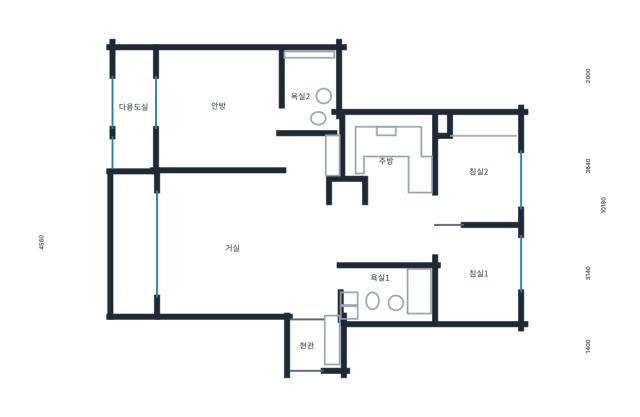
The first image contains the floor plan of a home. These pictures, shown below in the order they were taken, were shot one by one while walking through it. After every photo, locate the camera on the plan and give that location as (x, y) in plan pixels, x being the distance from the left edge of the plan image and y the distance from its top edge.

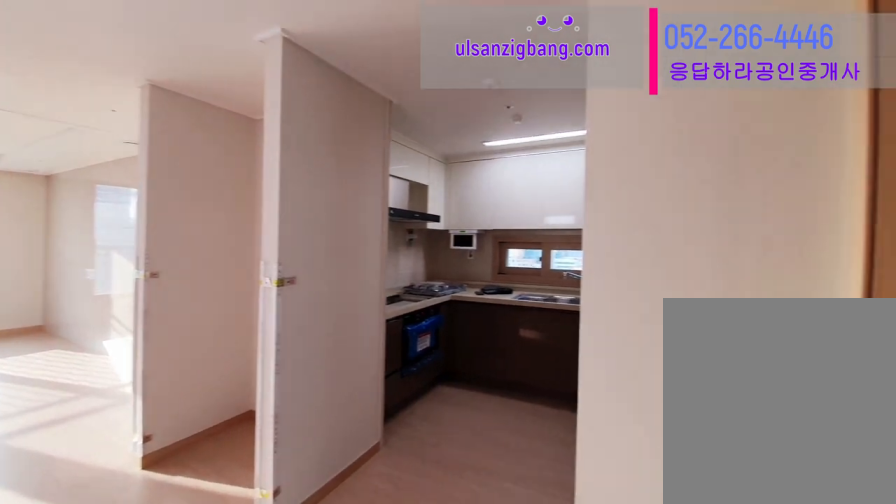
(395, 228)
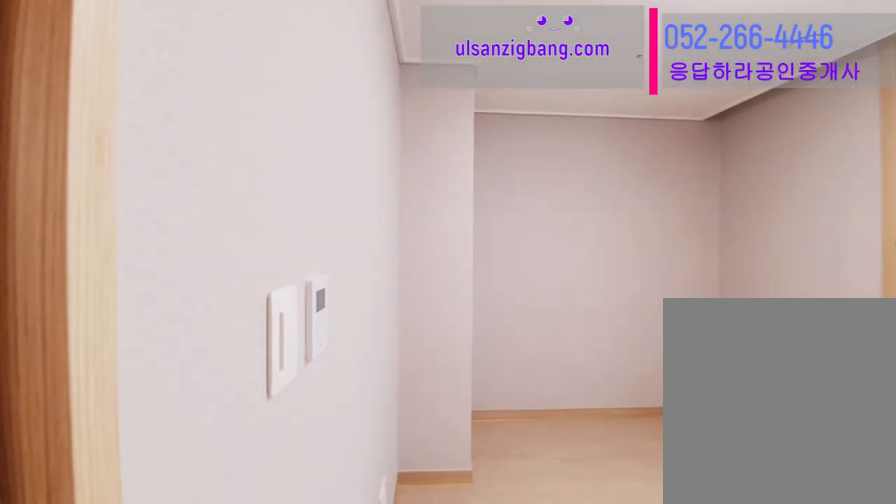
(489, 177)
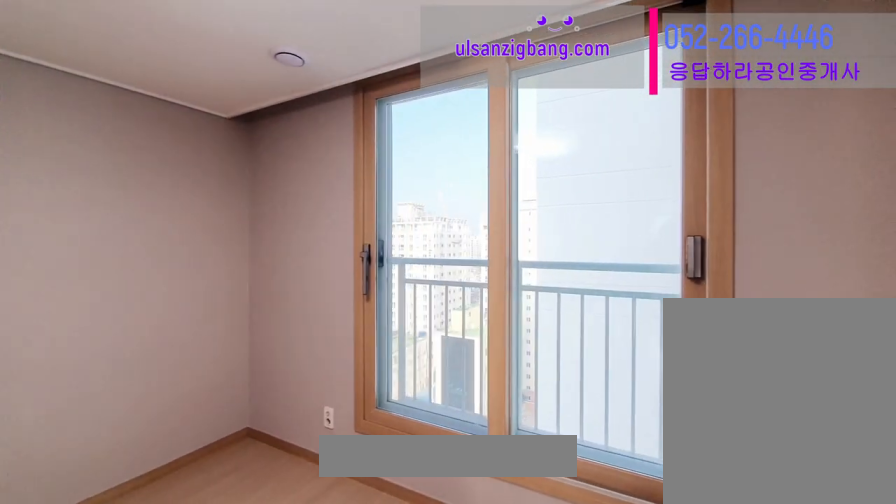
(490, 178)
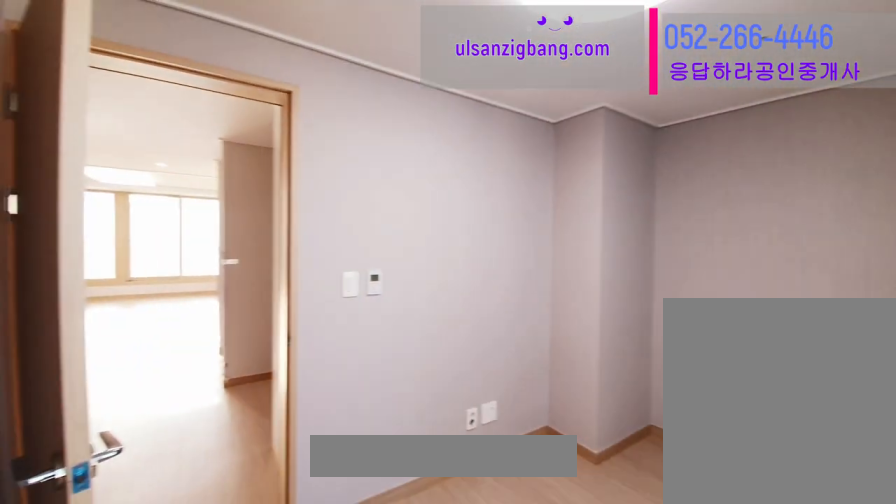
(489, 178)
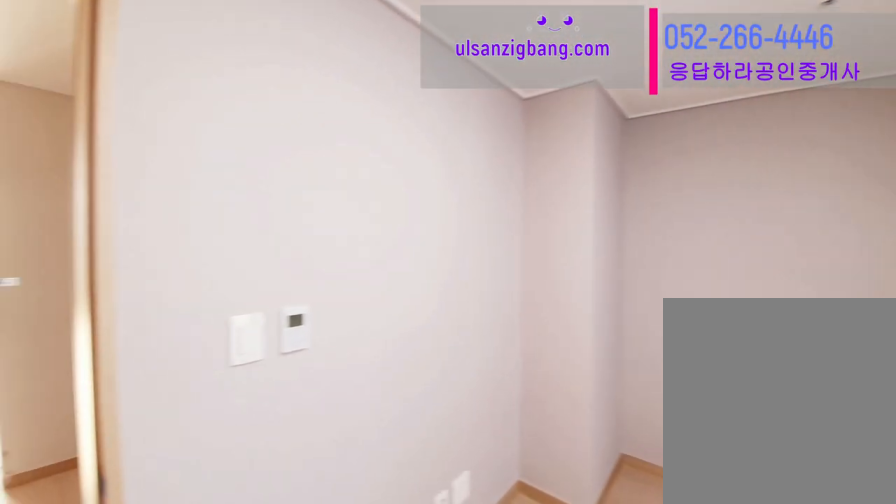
(490, 177)
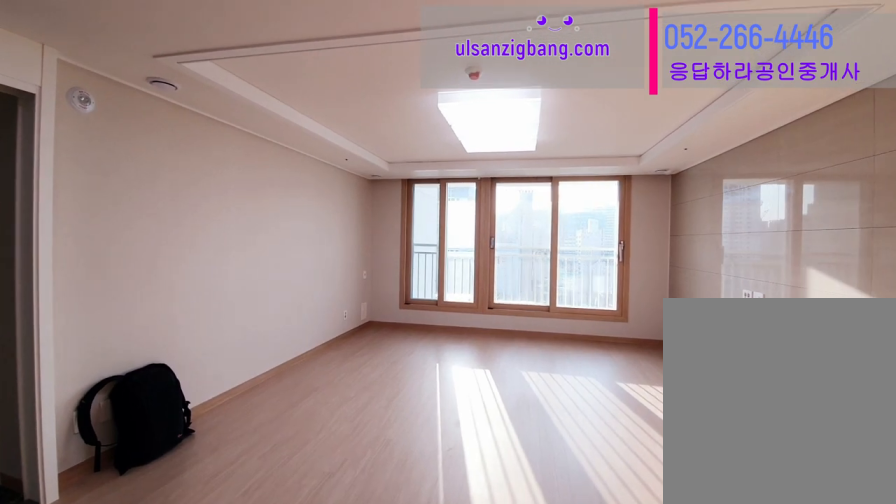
(340, 223)
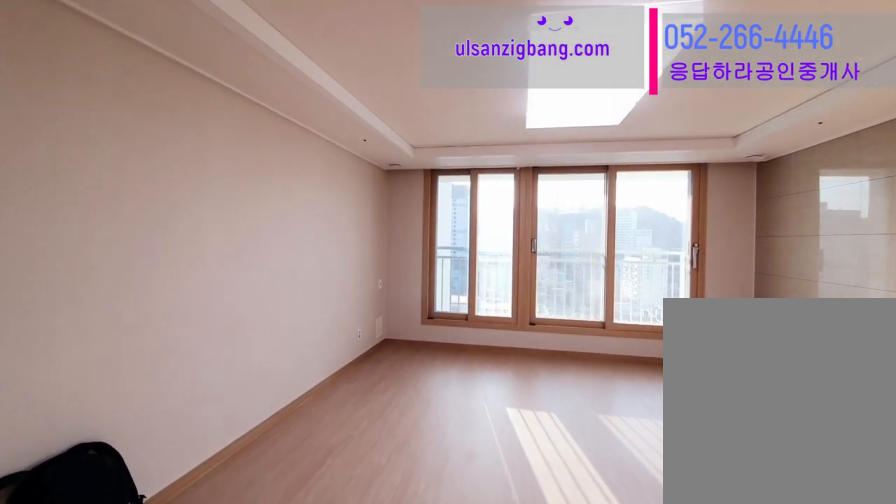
(288, 257)
